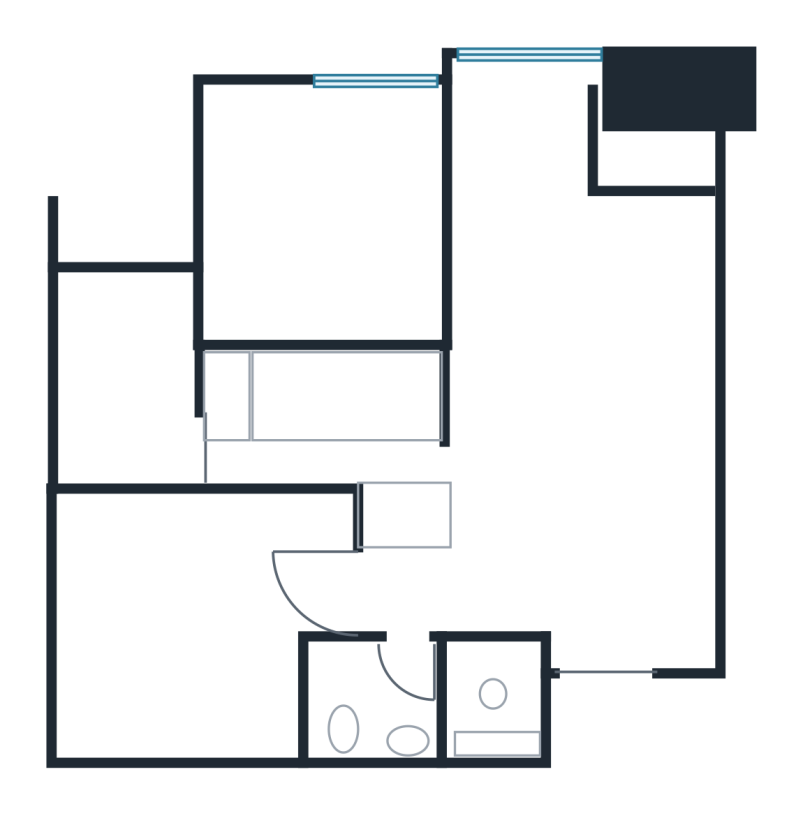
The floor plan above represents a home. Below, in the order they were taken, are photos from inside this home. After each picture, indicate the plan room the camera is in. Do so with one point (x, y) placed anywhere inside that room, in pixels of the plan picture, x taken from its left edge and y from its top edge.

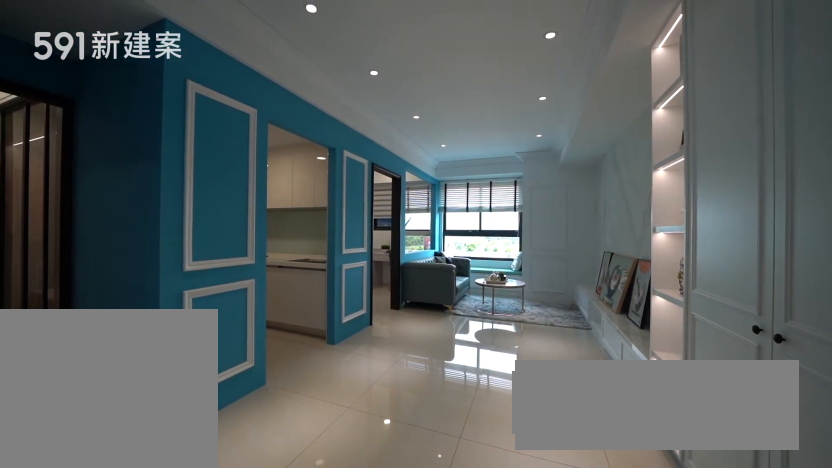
(582, 483)
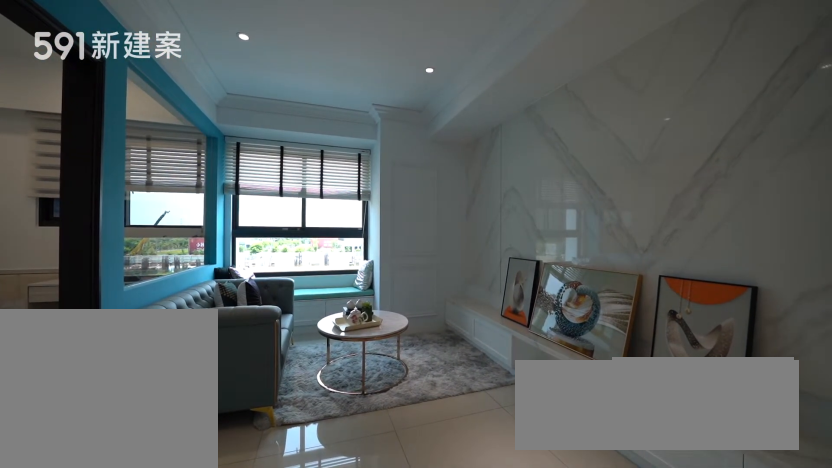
(573, 258)
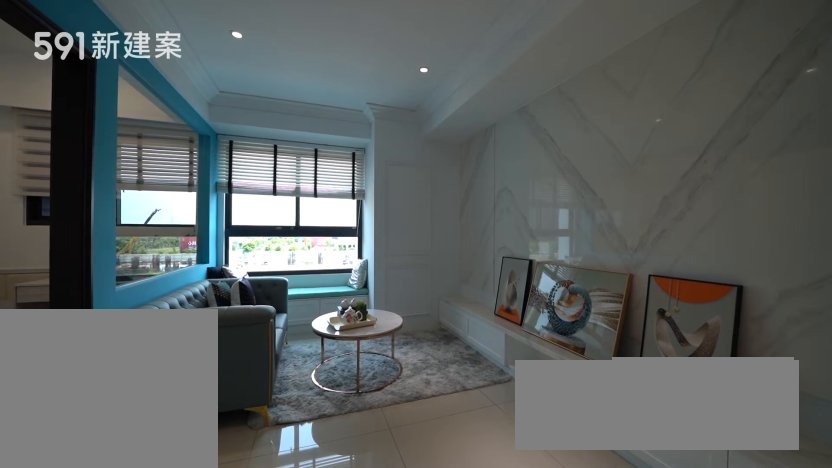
(573, 258)
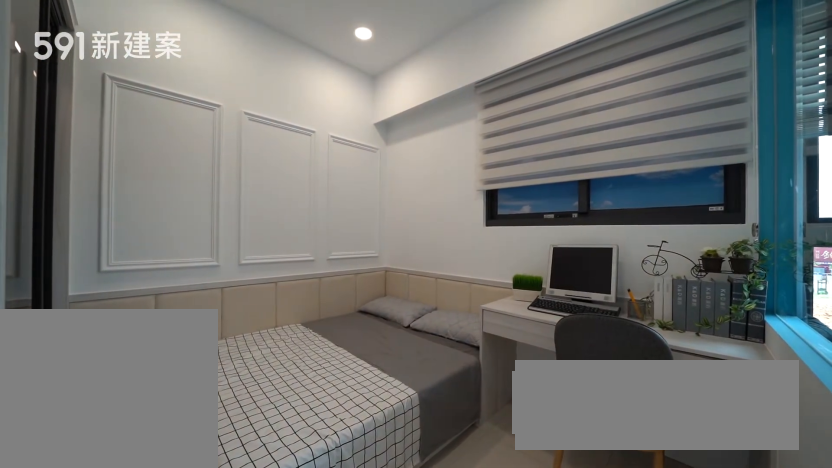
(321, 210)
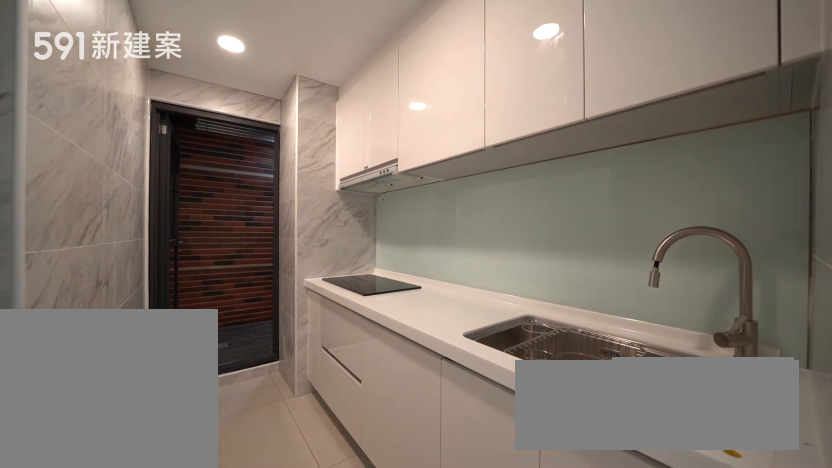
(329, 425)
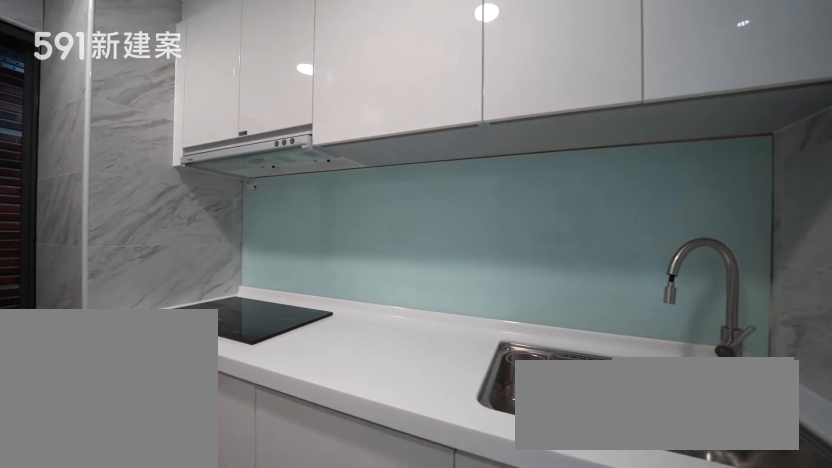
(329, 425)
